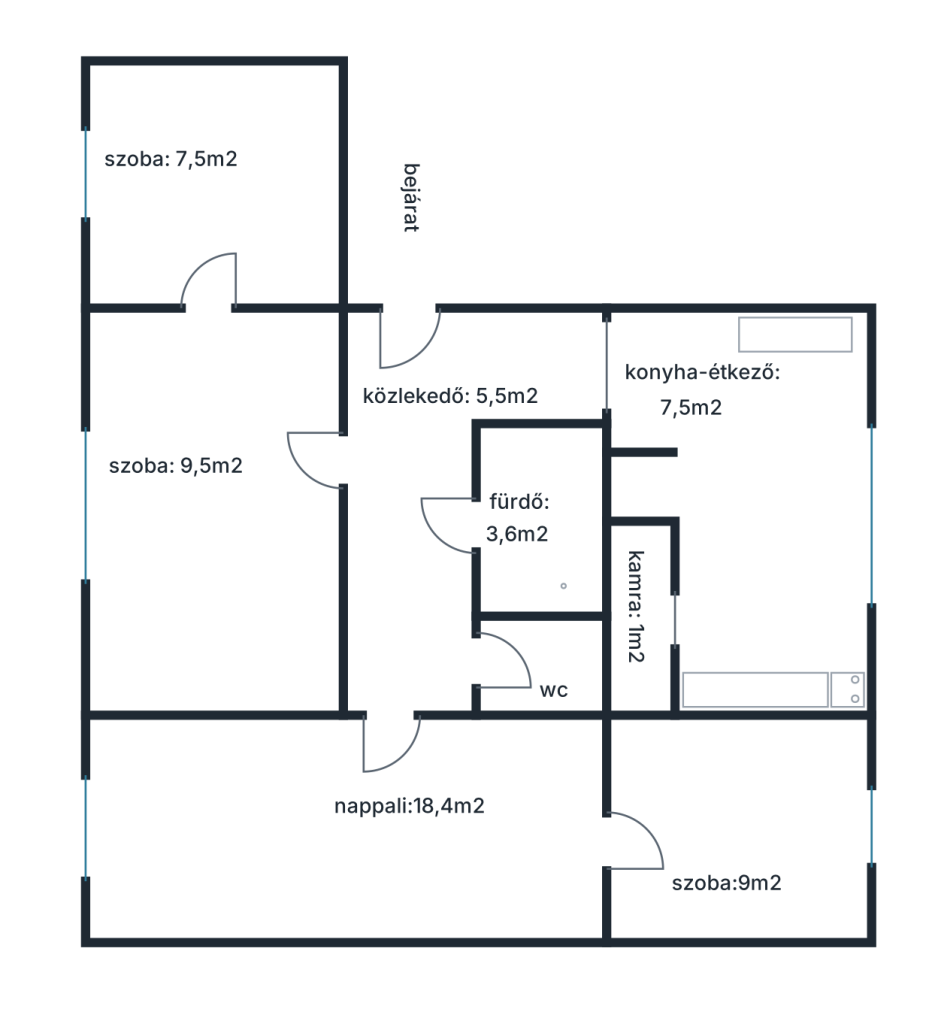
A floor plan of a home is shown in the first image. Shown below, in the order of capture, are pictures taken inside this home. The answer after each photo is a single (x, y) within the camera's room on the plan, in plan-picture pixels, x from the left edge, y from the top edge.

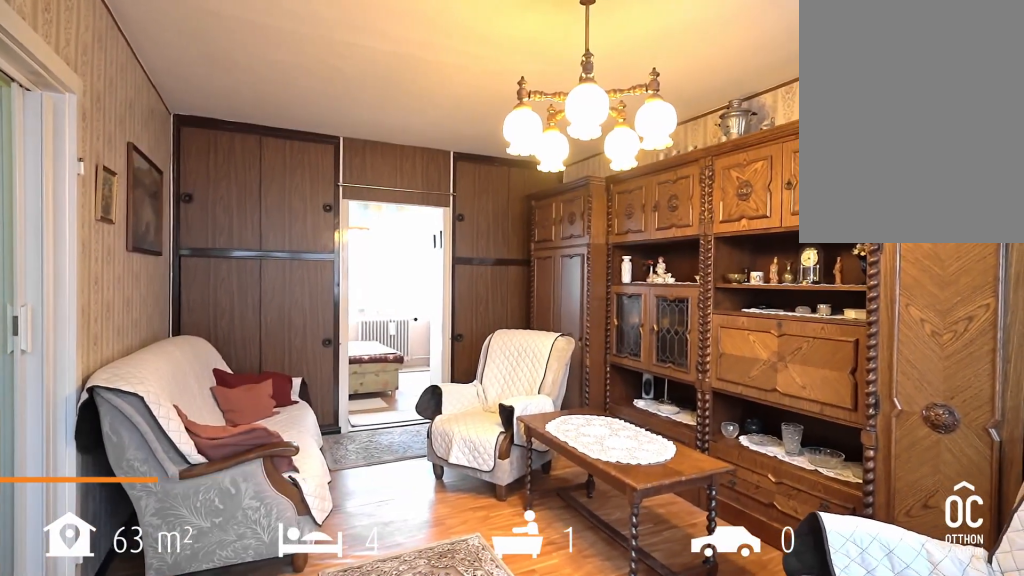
(348, 821)
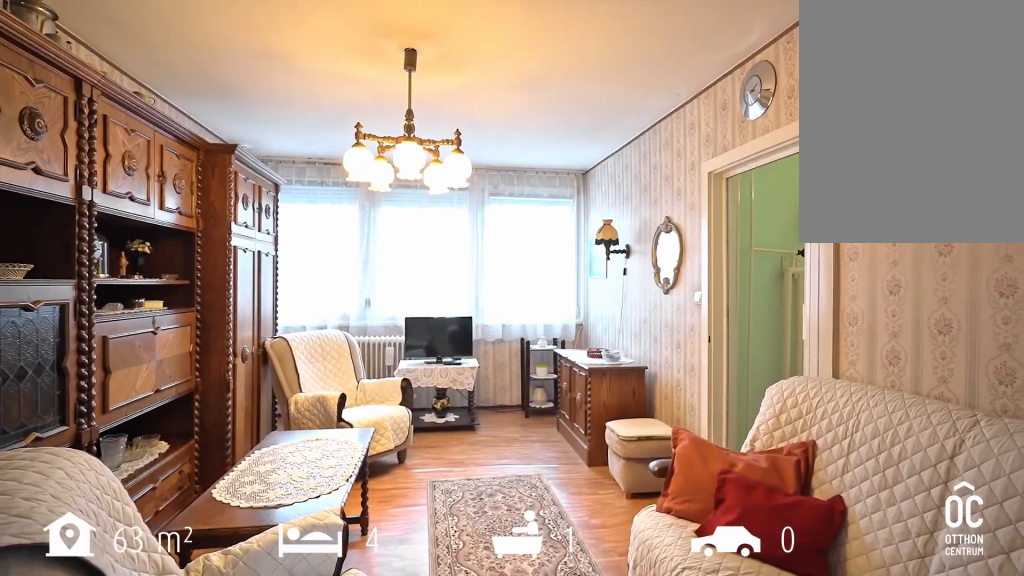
(349, 822)
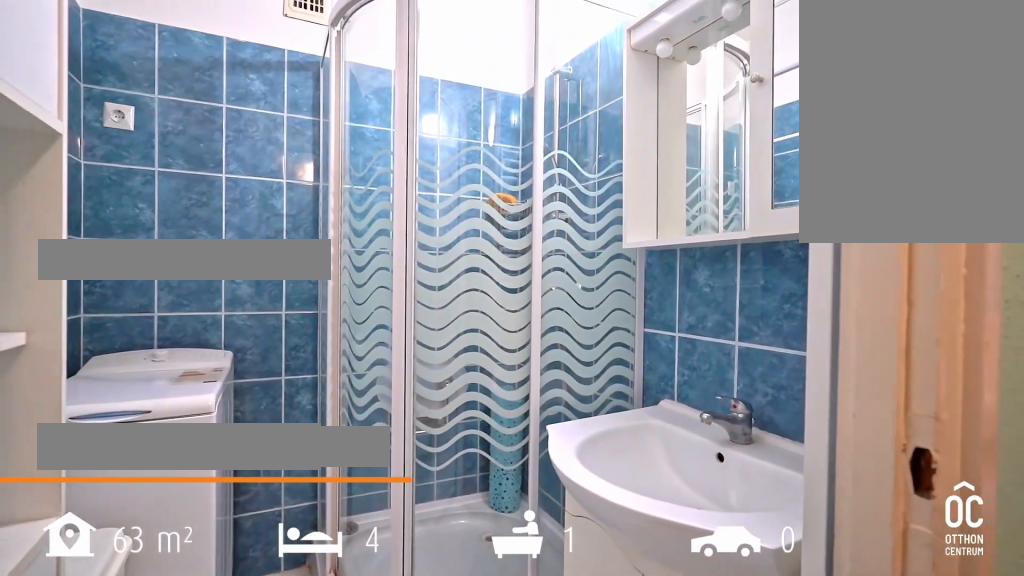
(539, 517)
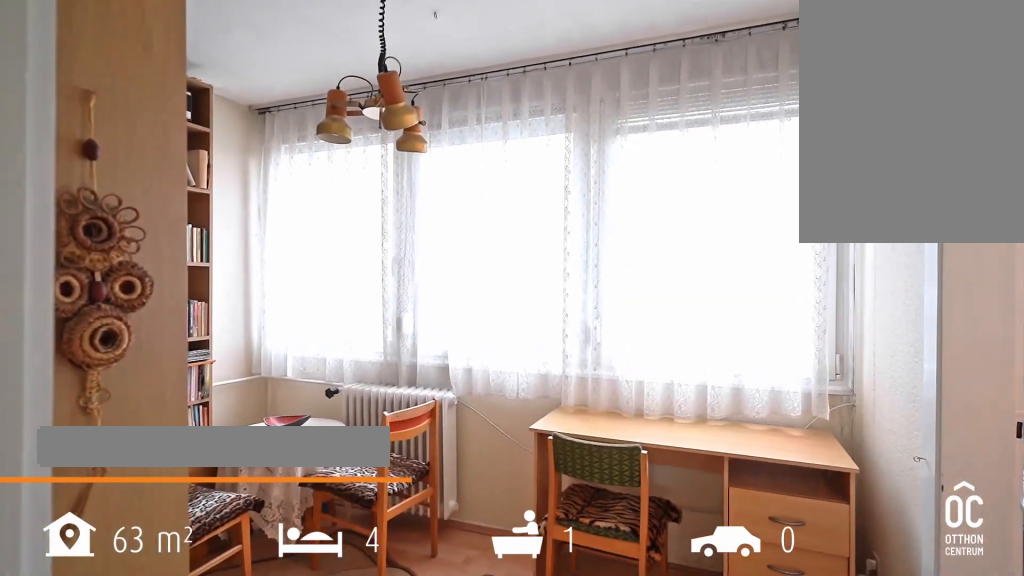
(209, 515)
